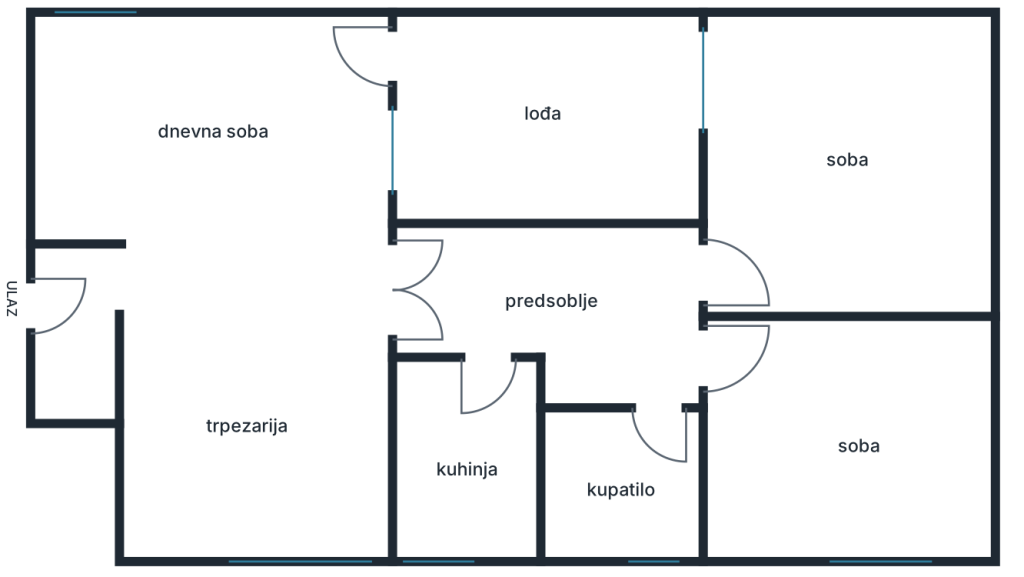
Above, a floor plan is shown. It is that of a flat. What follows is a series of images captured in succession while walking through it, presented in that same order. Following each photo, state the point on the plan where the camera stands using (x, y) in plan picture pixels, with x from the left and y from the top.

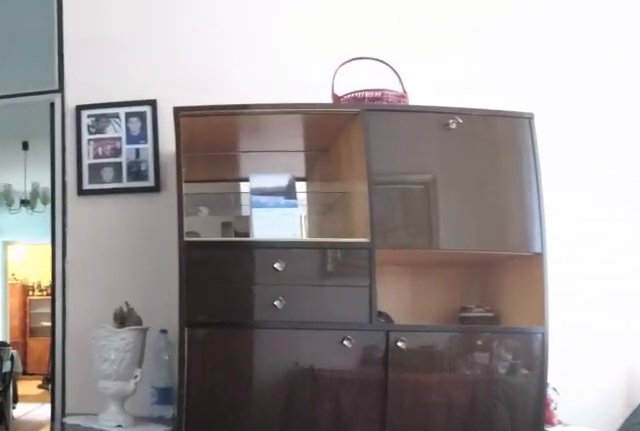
(105, 288)
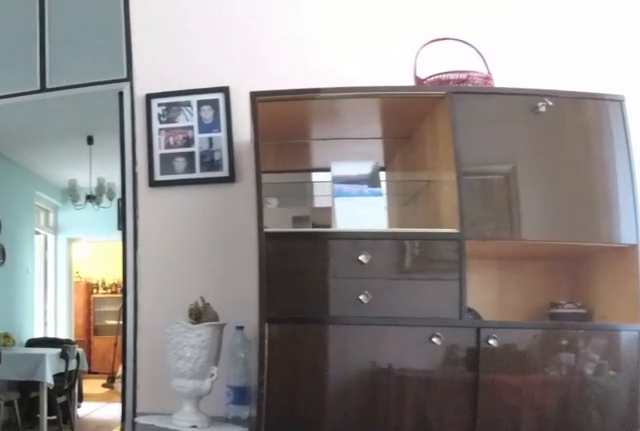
(117, 288)
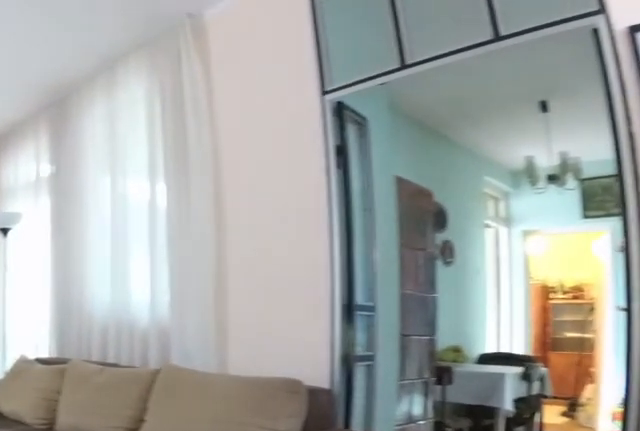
(143, 301)
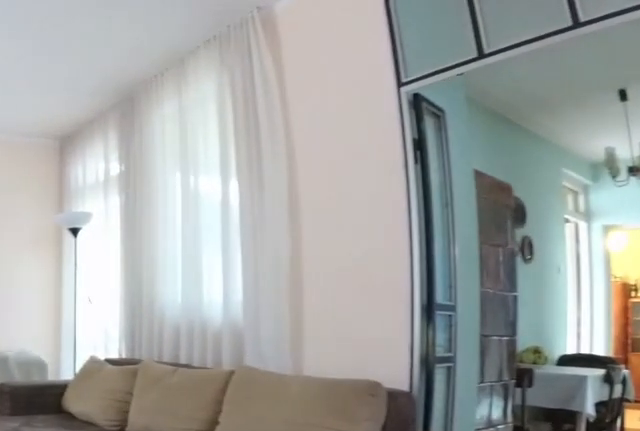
(146, 301)
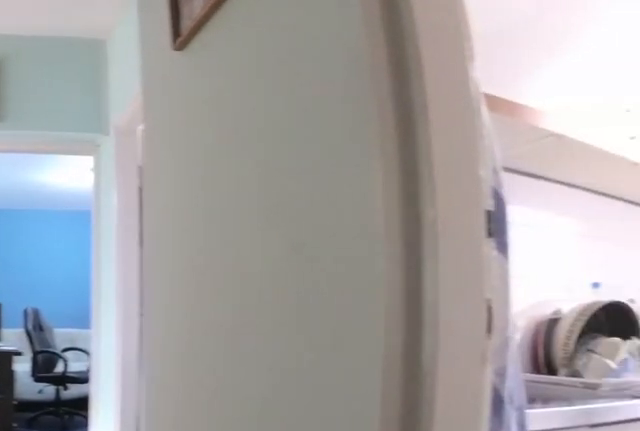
(453, 294)
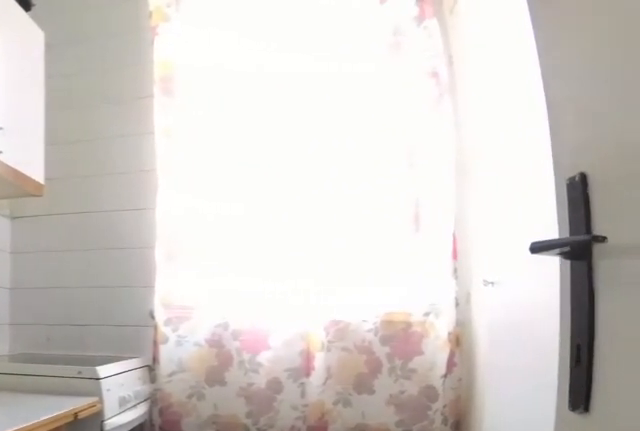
(467, 334)
